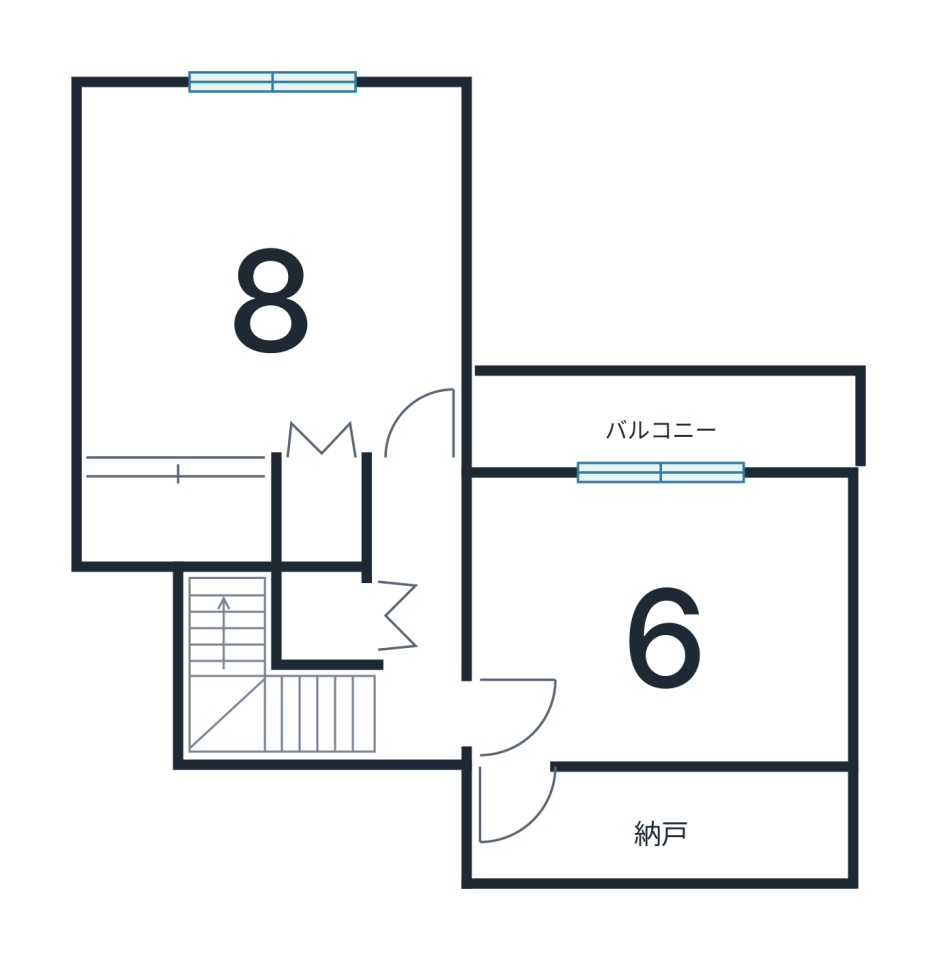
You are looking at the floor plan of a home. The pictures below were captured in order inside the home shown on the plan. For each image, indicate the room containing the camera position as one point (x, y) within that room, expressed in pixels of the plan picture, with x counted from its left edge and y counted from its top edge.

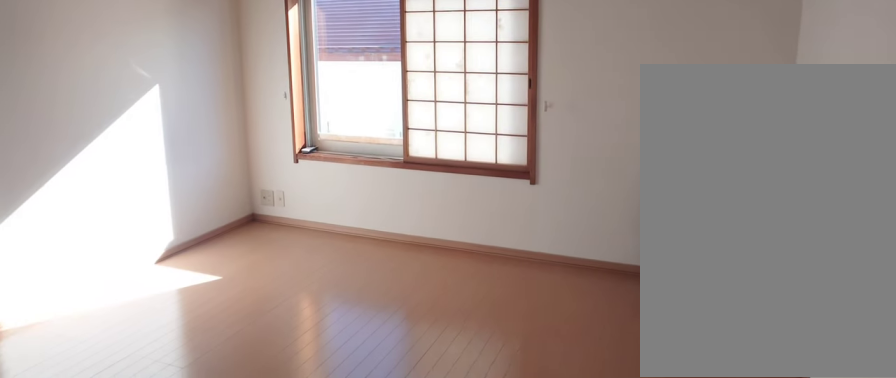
(261, 323)
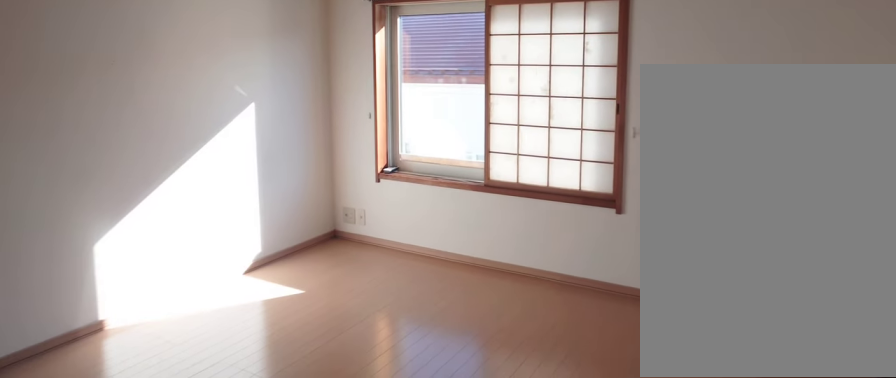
(261, 323)
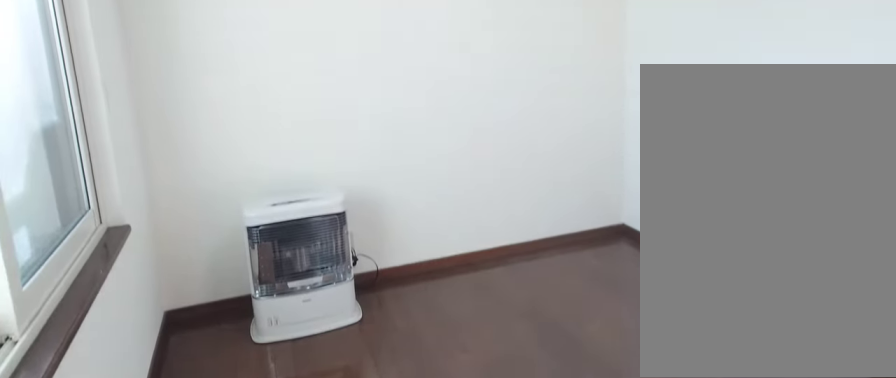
(654, 594)
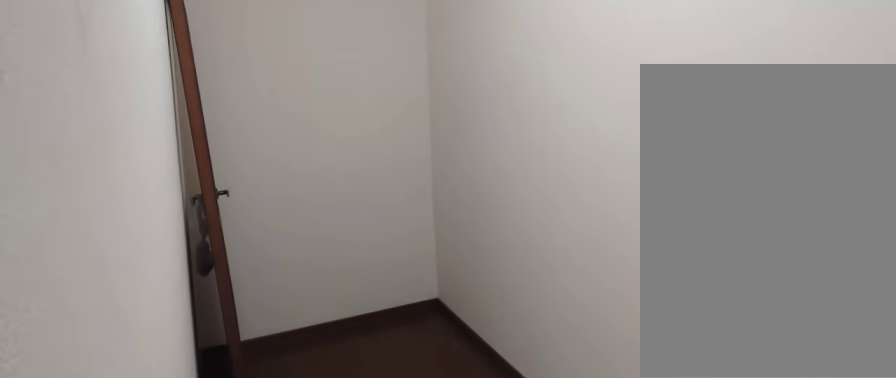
(651, 837)
